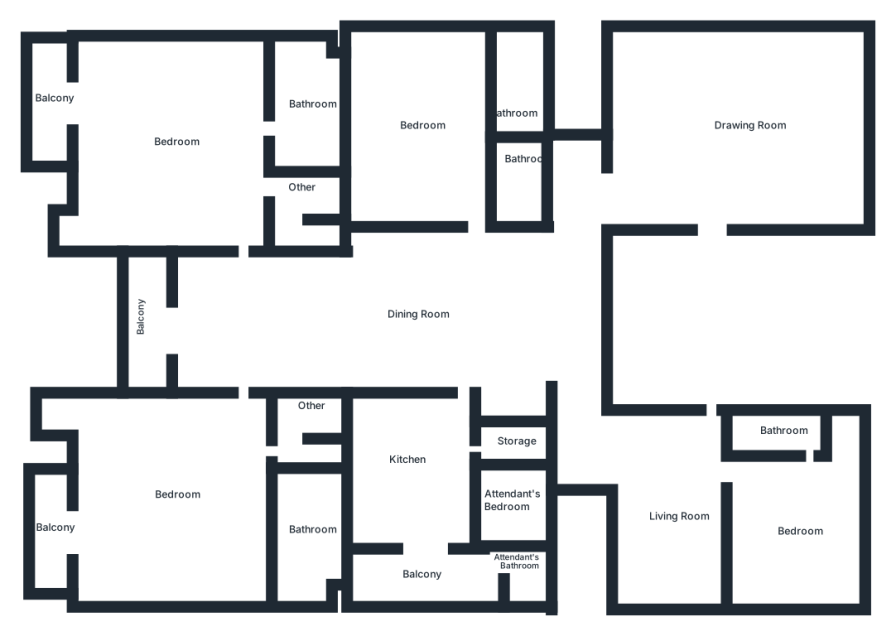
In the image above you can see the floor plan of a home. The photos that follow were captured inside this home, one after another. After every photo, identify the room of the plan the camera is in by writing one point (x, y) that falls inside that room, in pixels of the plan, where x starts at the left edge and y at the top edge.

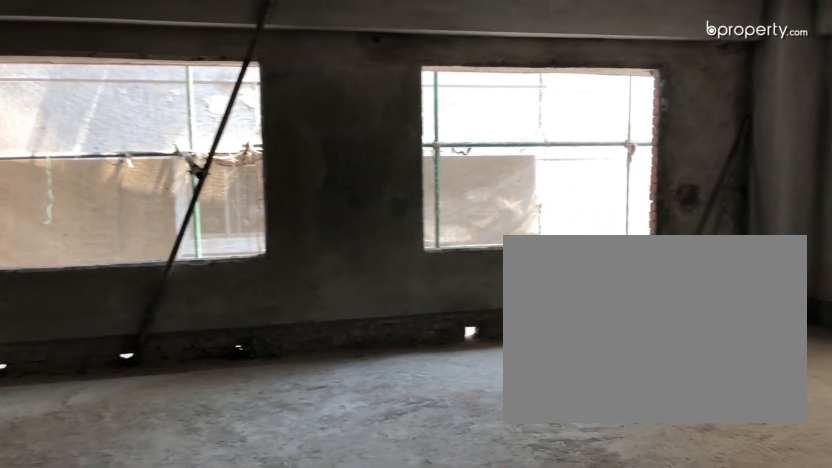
(724, 148)
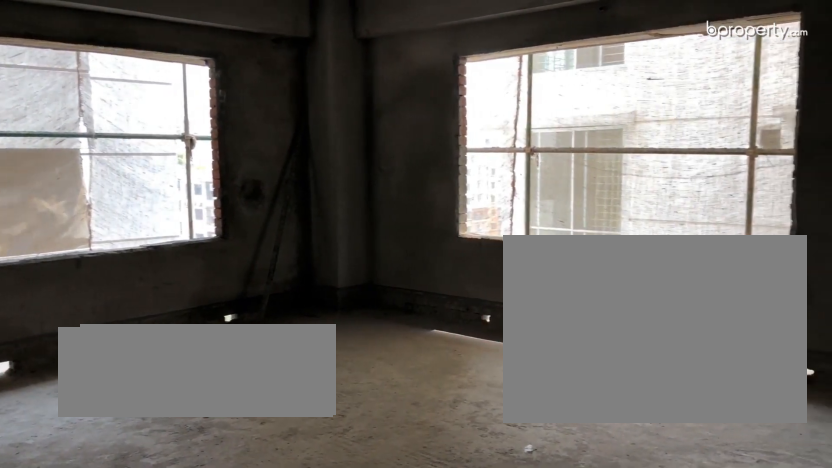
(724, 148)
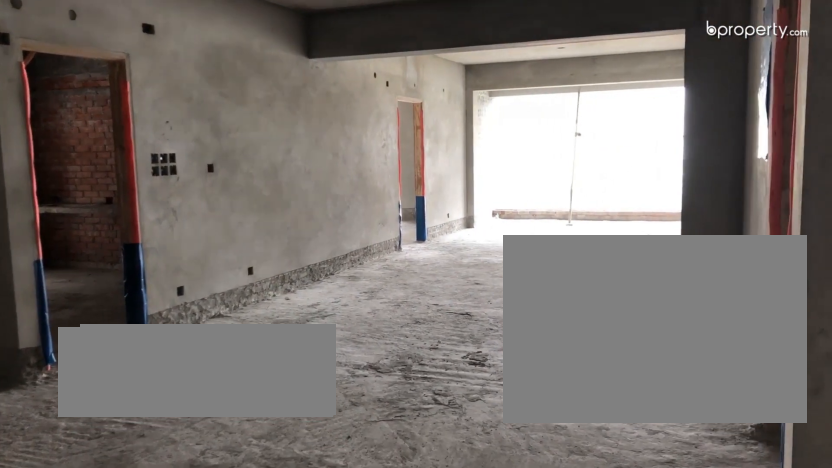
(516, 317)
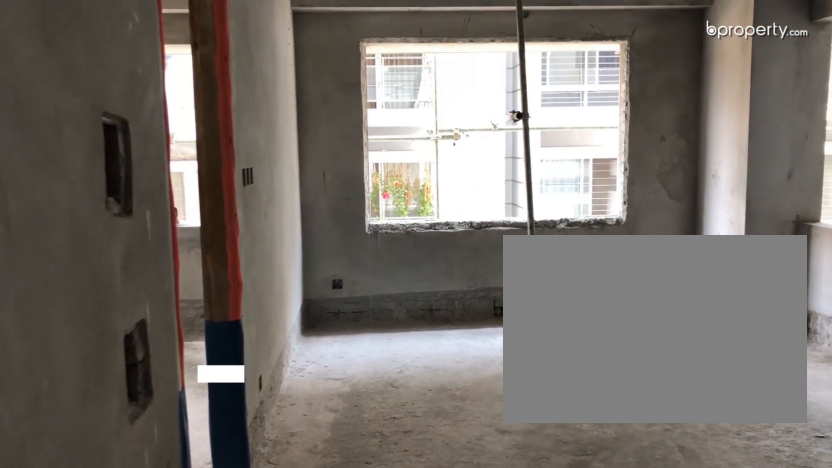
(677, 492)
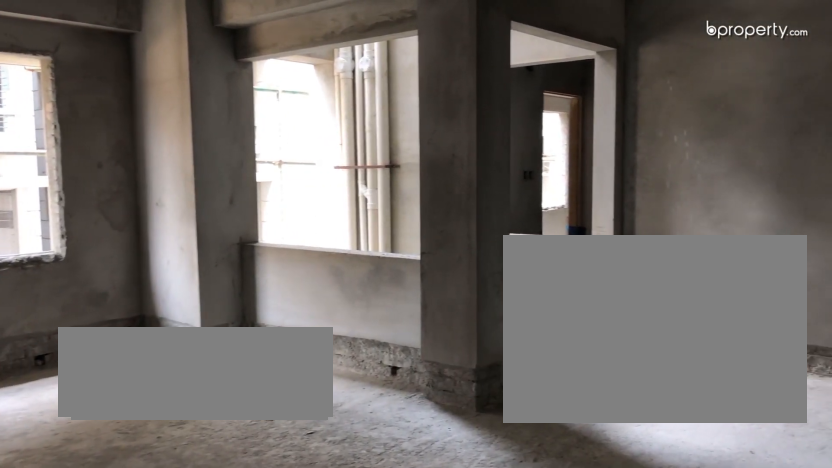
(677, 492)
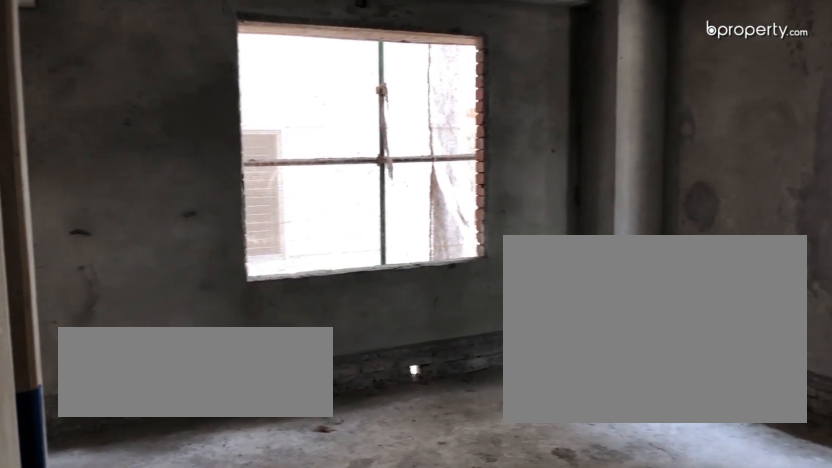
(795, 529)
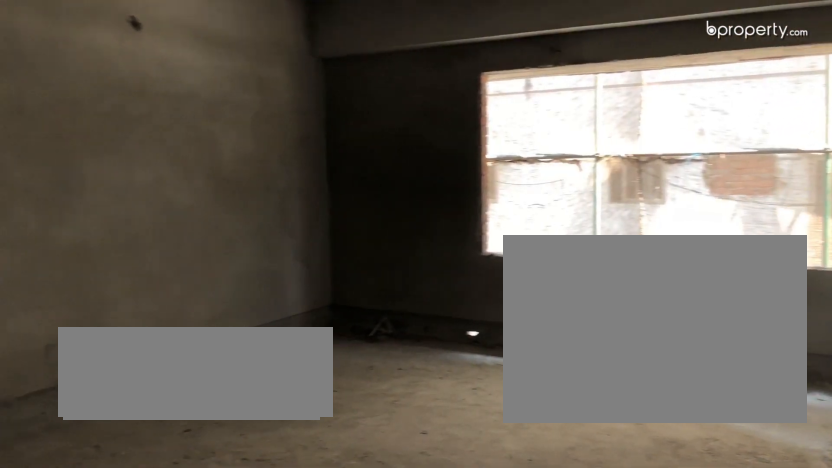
(423, 138)
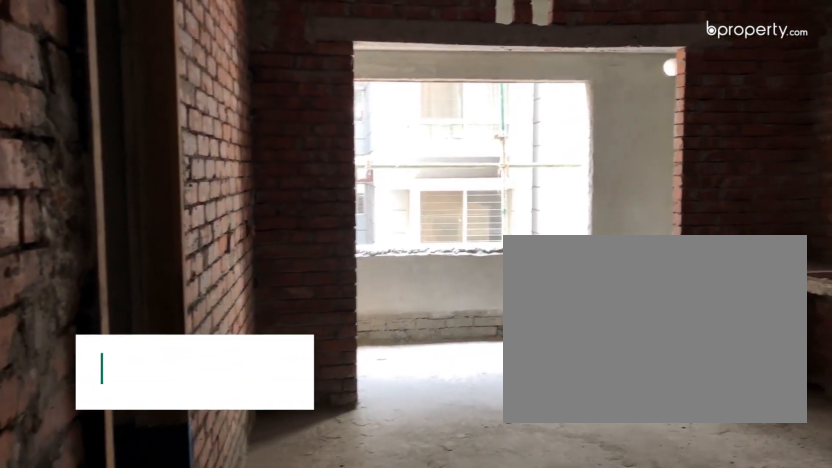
(411, 489)
